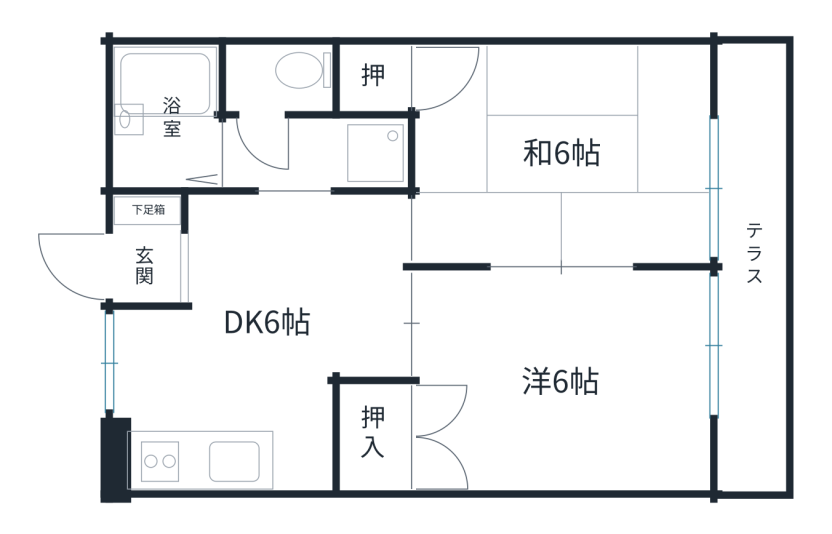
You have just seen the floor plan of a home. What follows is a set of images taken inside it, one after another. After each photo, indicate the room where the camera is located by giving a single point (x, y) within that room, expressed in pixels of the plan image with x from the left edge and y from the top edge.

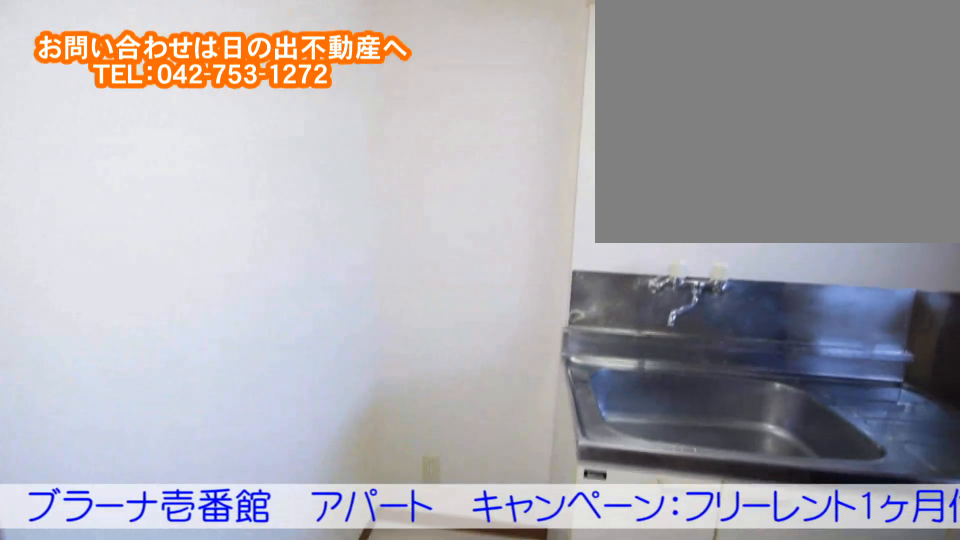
(273, 357)
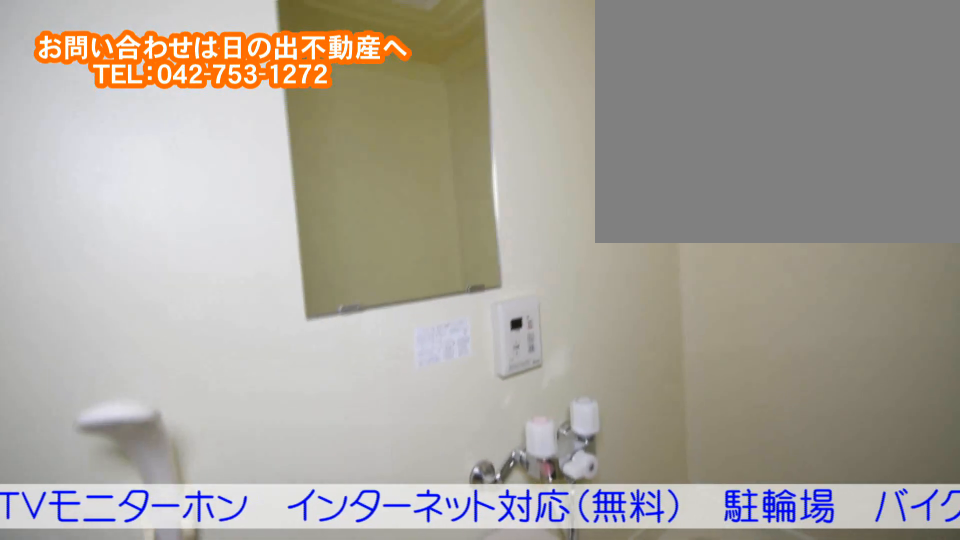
(168, 136)
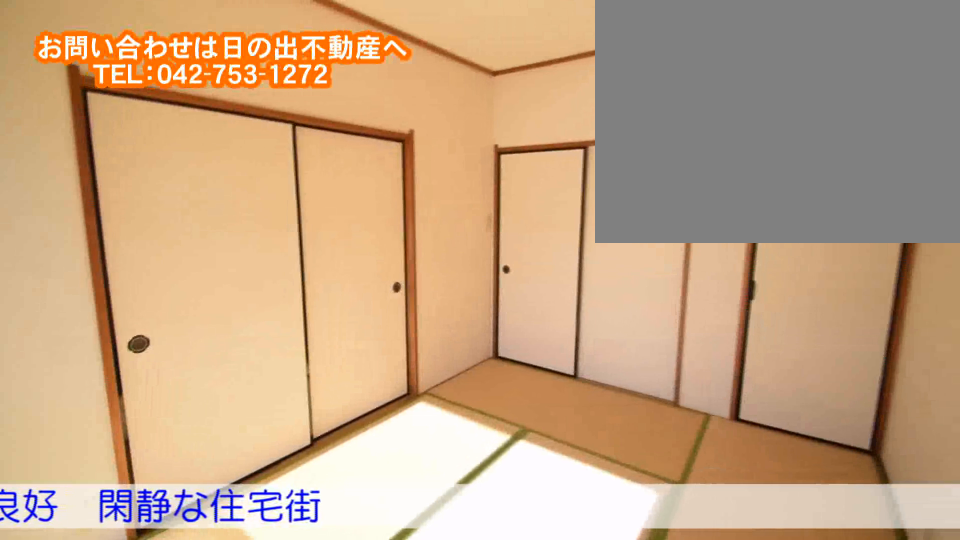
(634, 151)
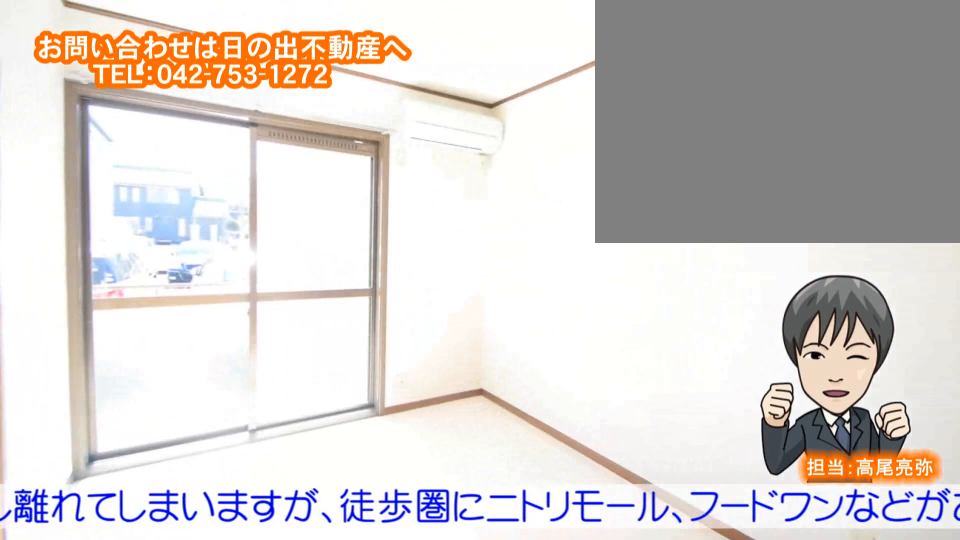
(640, 372)
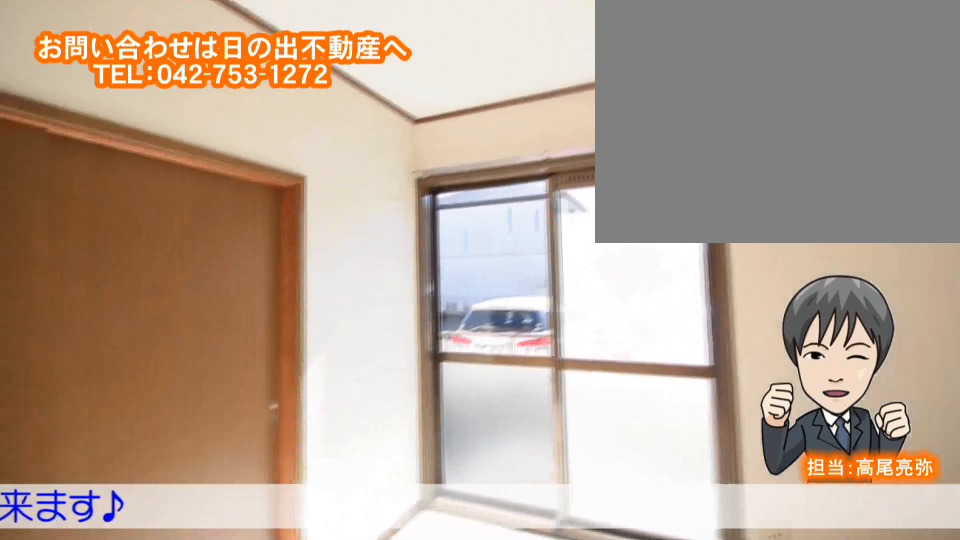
(640, 372)
